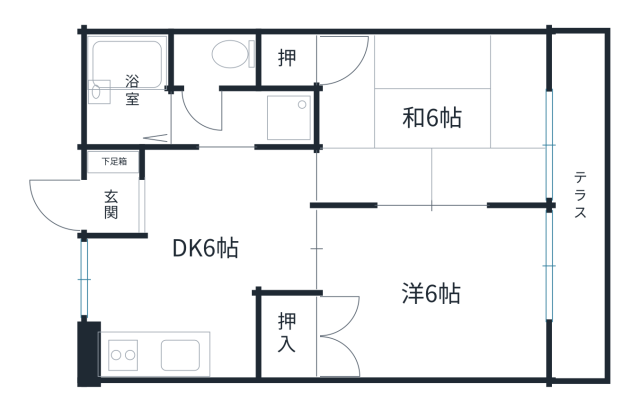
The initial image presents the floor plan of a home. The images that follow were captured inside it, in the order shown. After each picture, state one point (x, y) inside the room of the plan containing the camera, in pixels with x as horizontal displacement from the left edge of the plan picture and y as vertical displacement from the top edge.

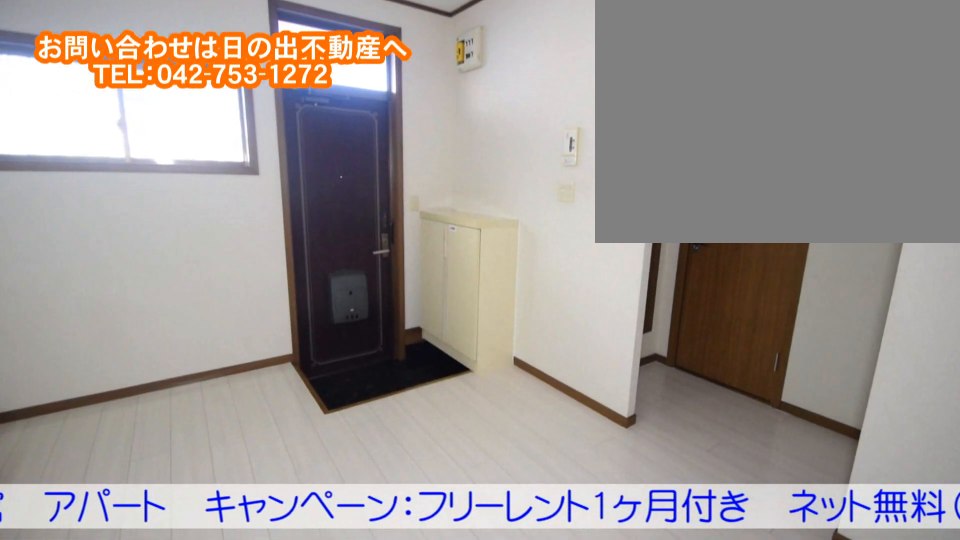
(210, 275)
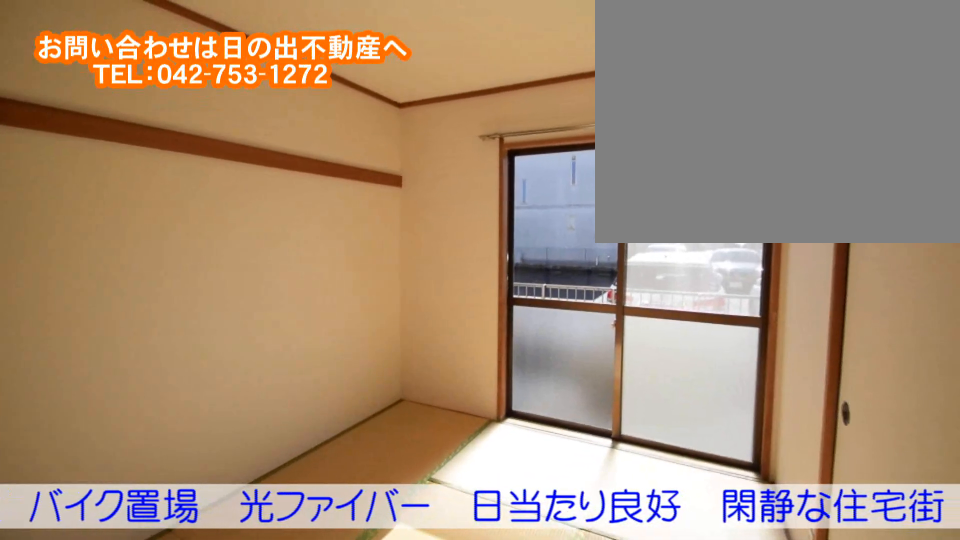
(487, 117)
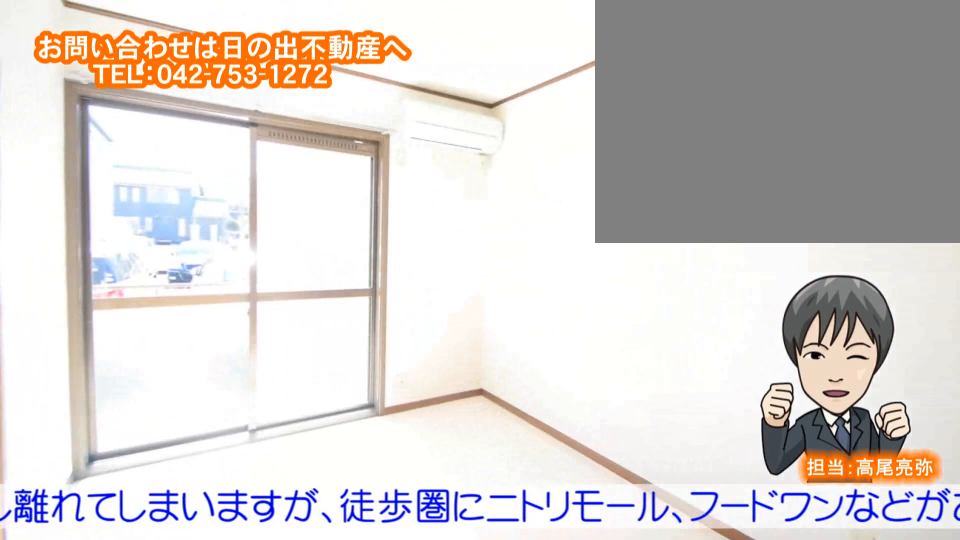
(492, 286)
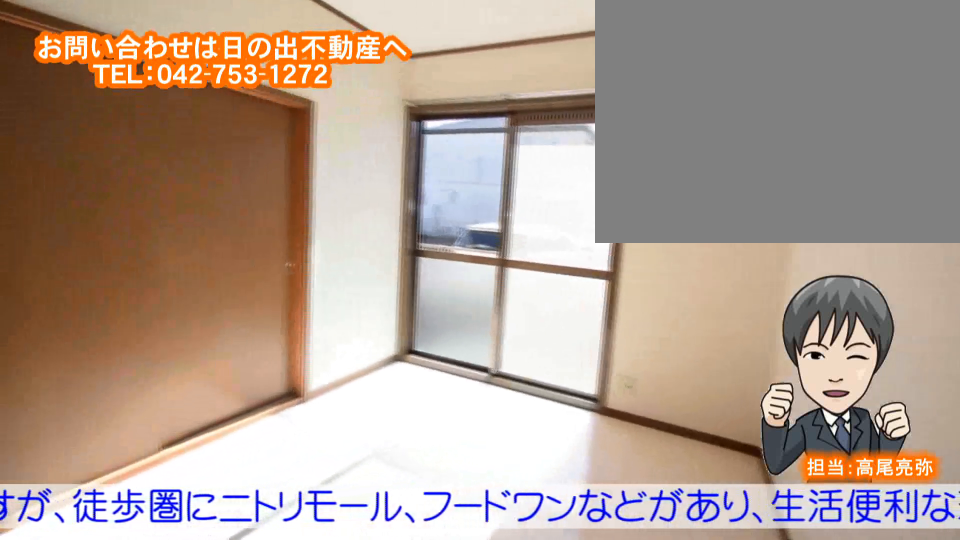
(492, 286)
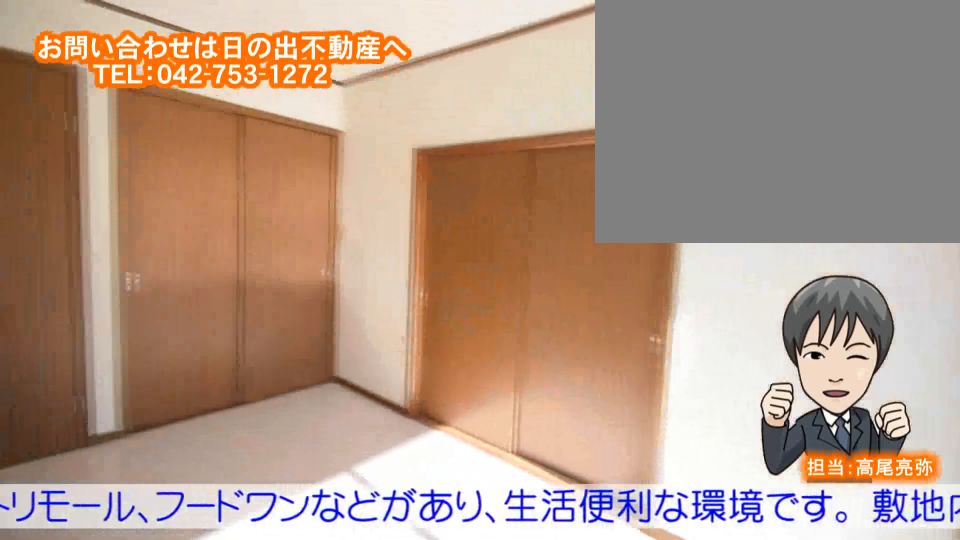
(493, 285)
